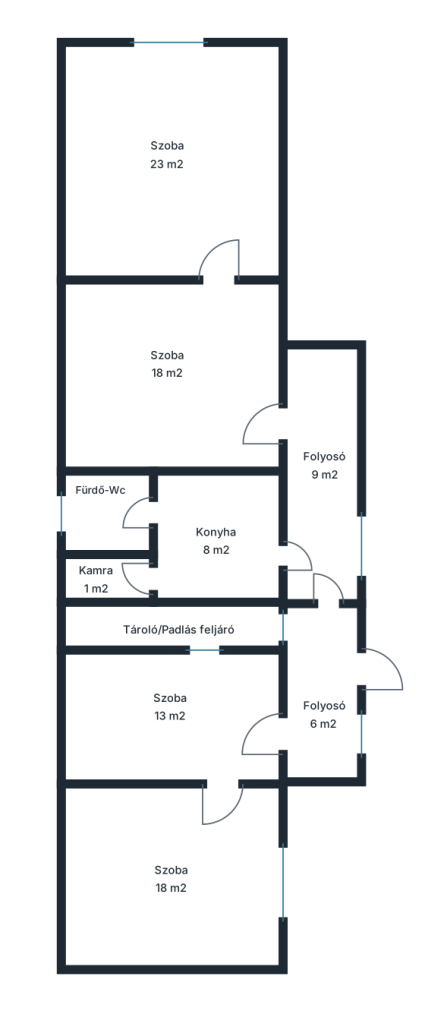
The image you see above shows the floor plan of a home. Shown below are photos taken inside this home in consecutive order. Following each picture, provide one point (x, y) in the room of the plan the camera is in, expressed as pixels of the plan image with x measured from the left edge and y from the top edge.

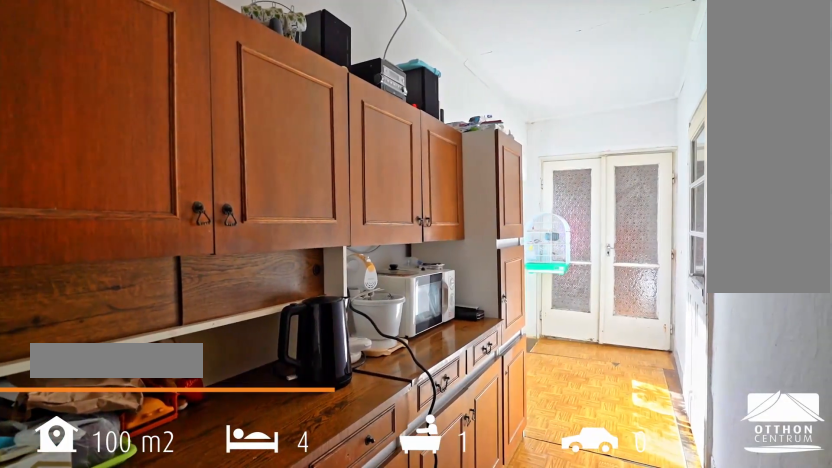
(321, 470)
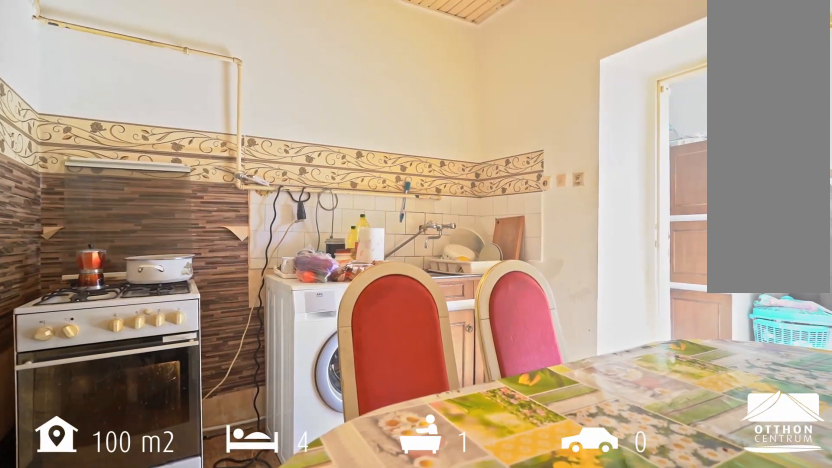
(214, 542)
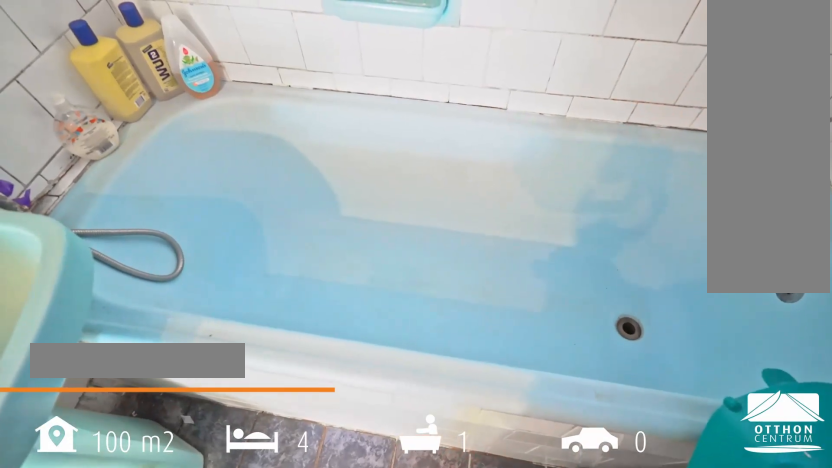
(113, 509)
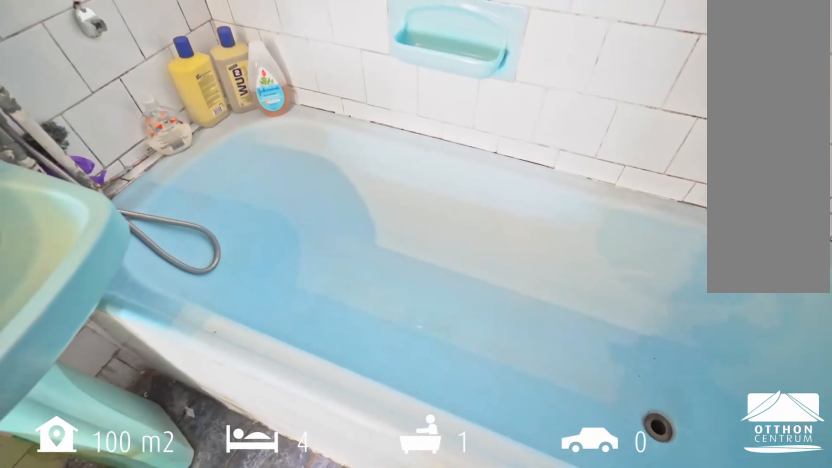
(113, 509)
